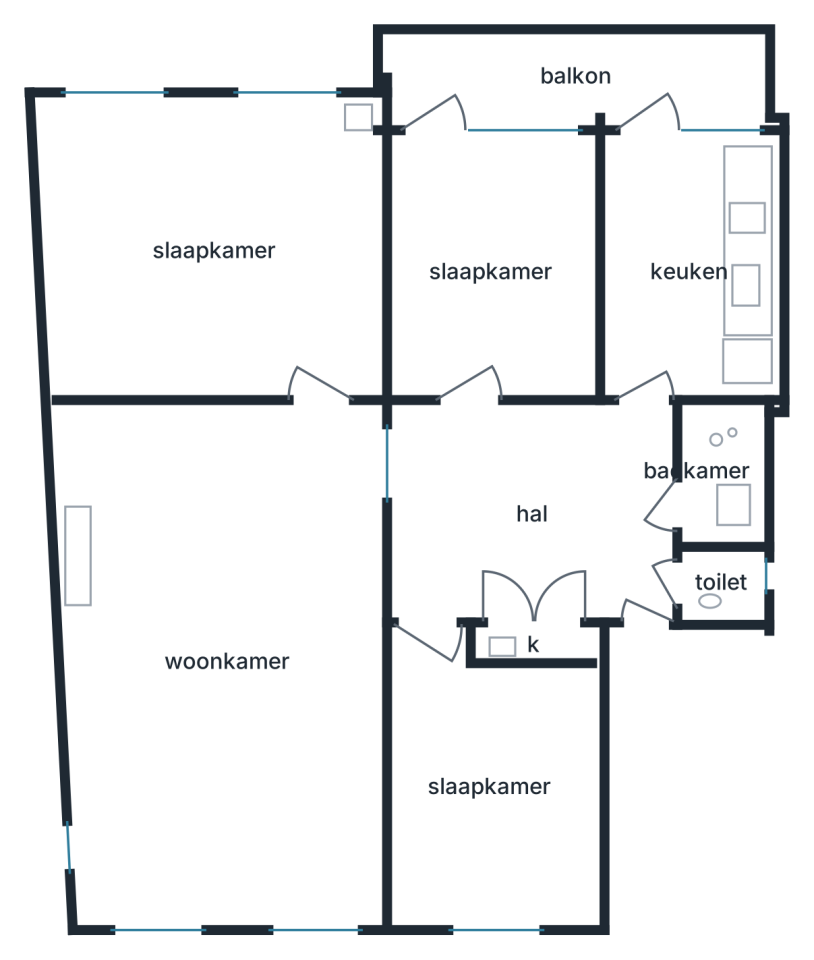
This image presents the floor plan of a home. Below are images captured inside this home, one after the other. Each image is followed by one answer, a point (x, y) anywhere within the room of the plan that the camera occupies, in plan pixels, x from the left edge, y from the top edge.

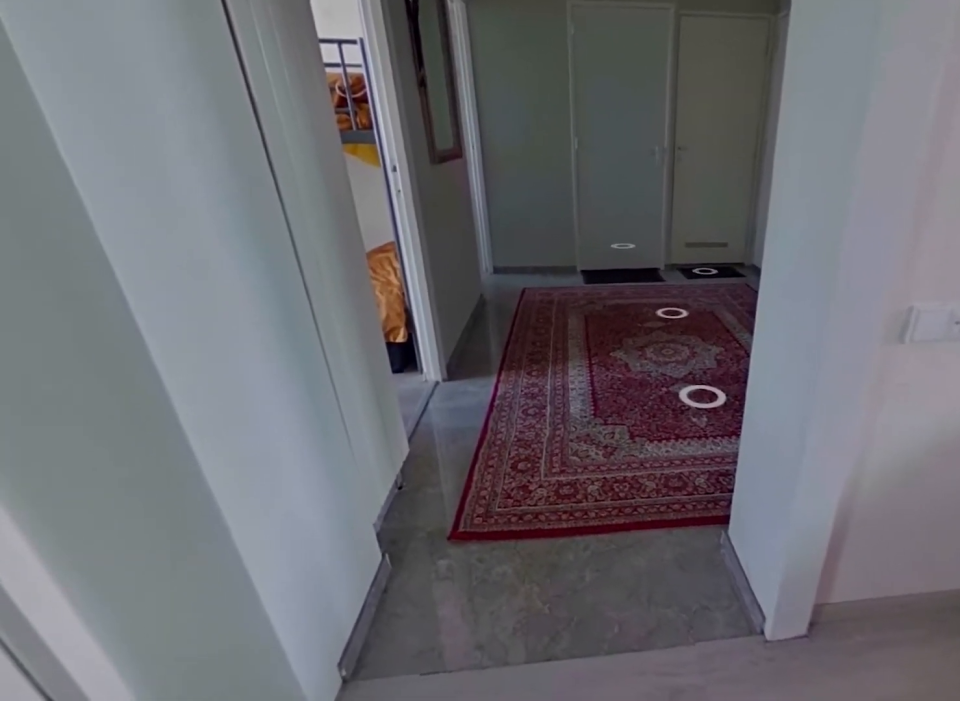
(229, 662)
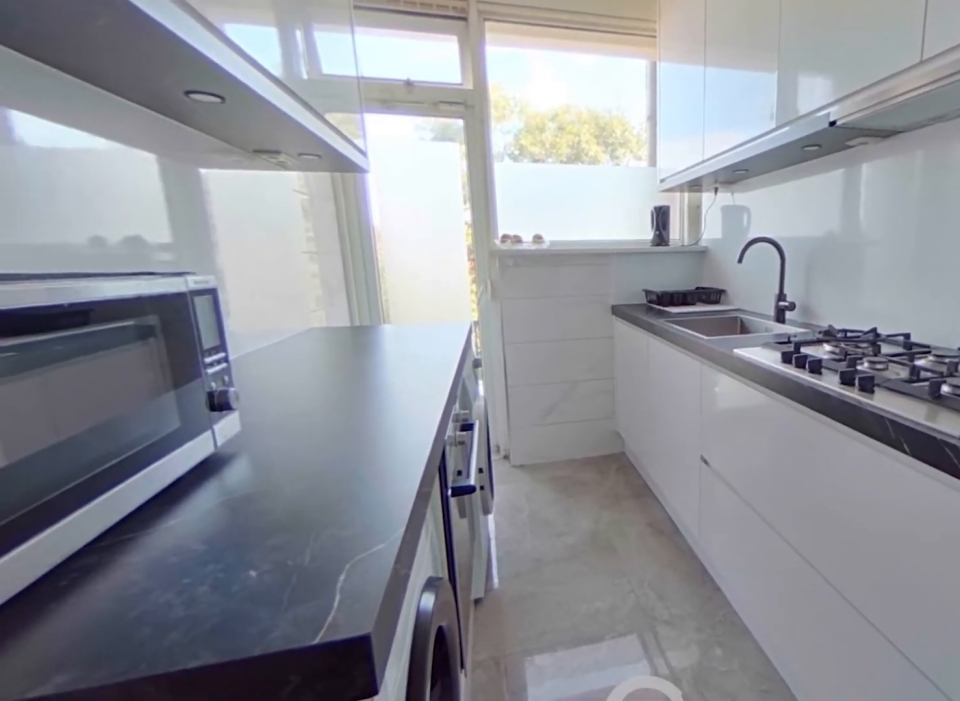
(687, 267)
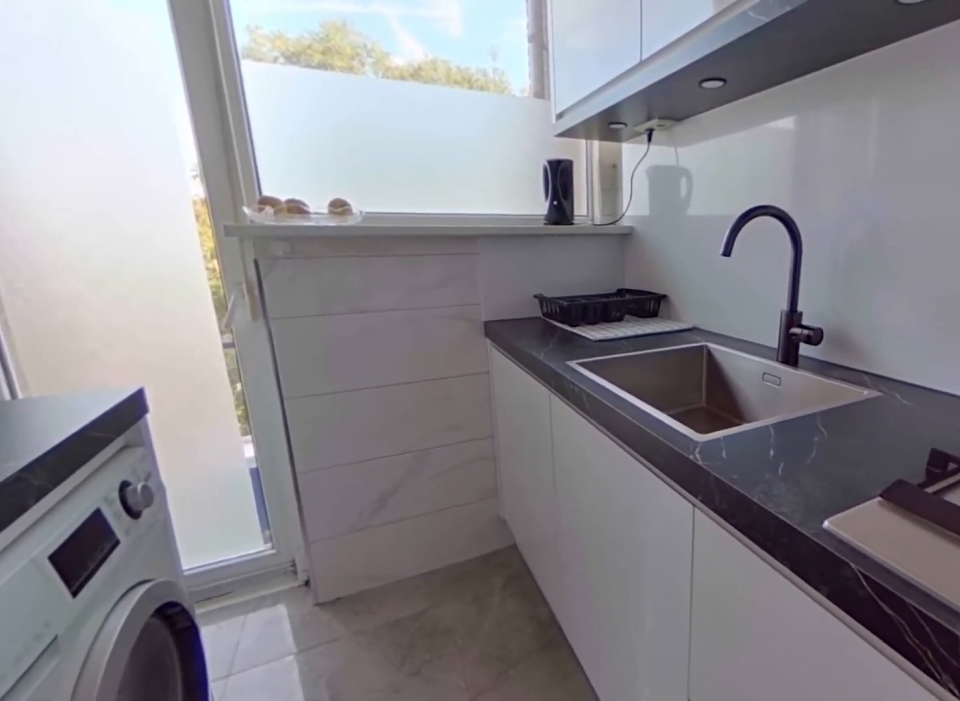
(687, 267)
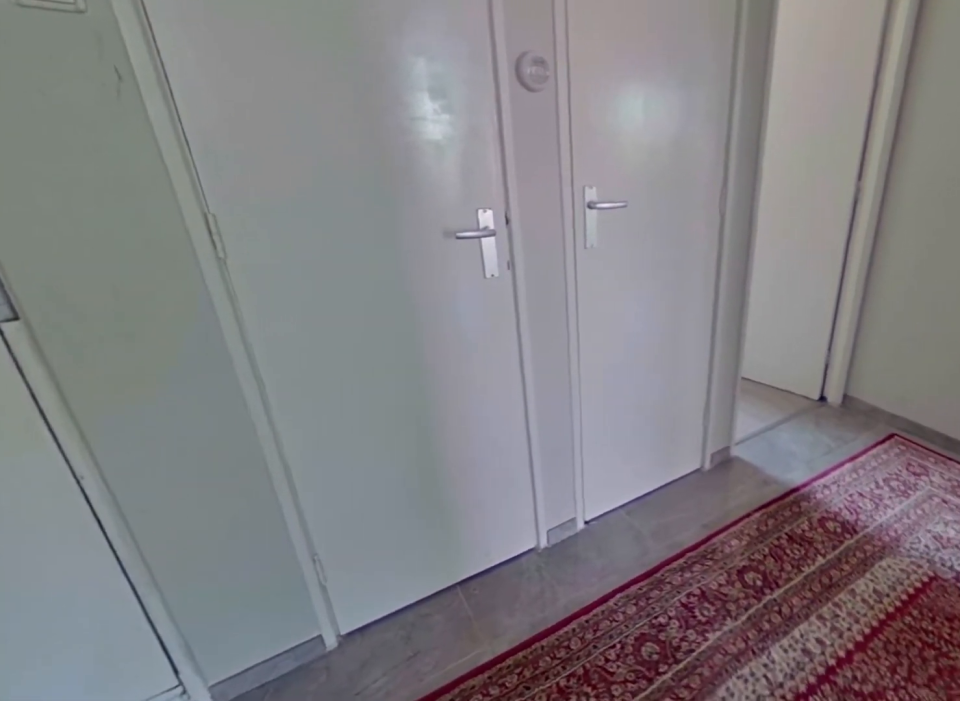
(530, 507)
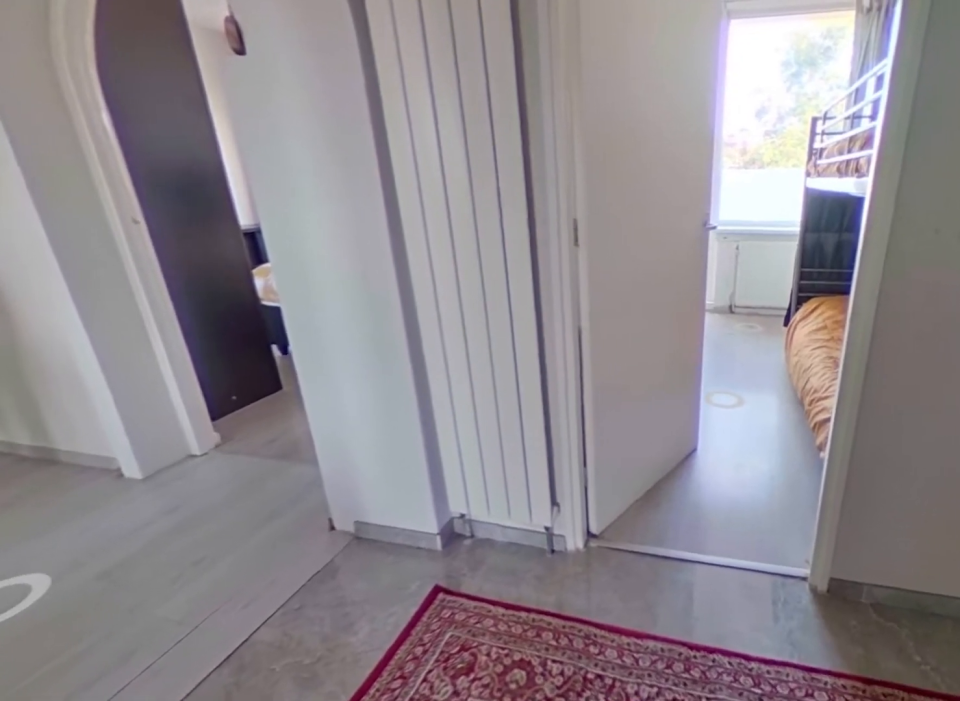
(530, 507)
